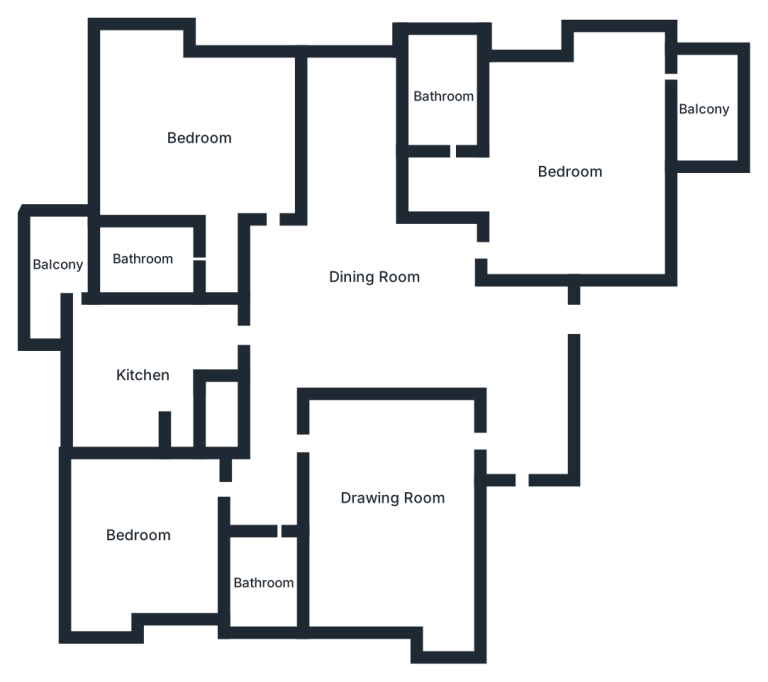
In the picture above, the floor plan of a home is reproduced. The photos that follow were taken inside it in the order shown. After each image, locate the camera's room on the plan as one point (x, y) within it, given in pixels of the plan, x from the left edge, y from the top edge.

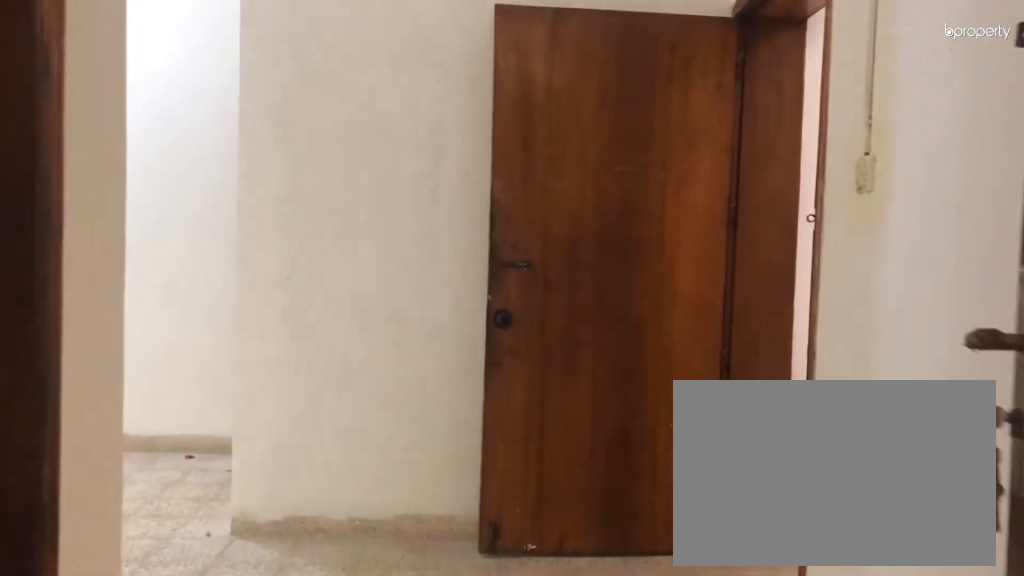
(521, 417)
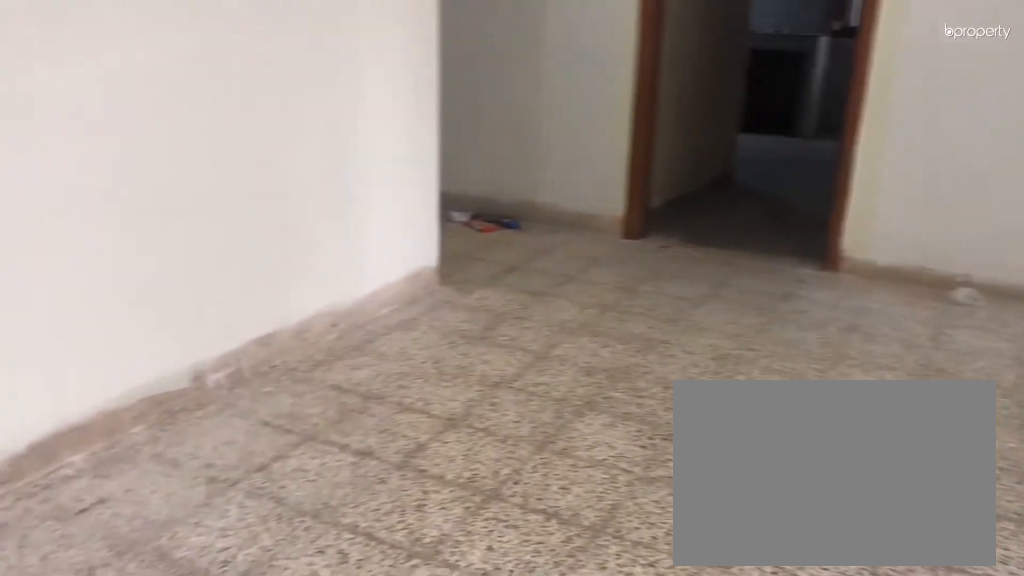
(368, 274)
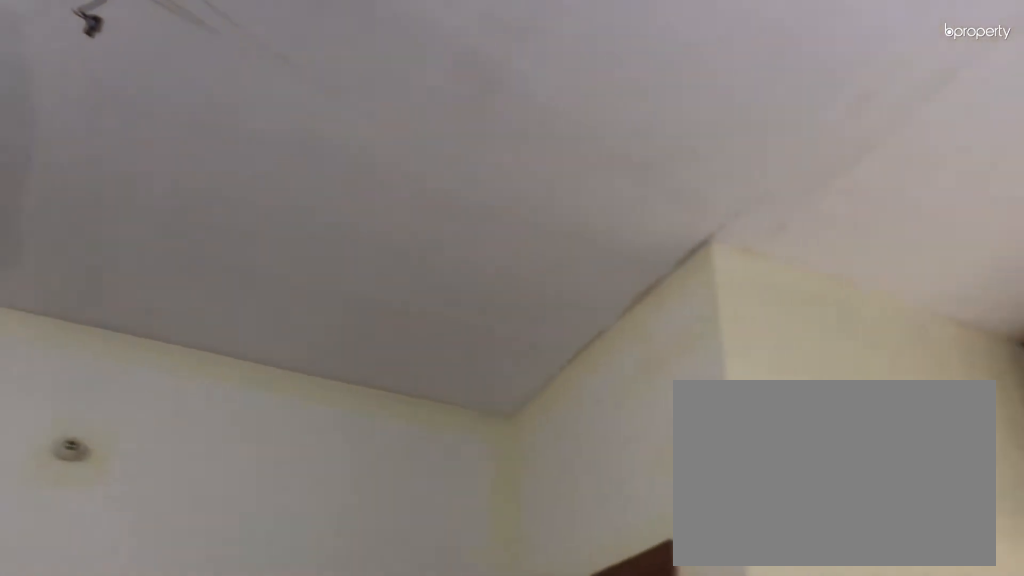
(368, 274)
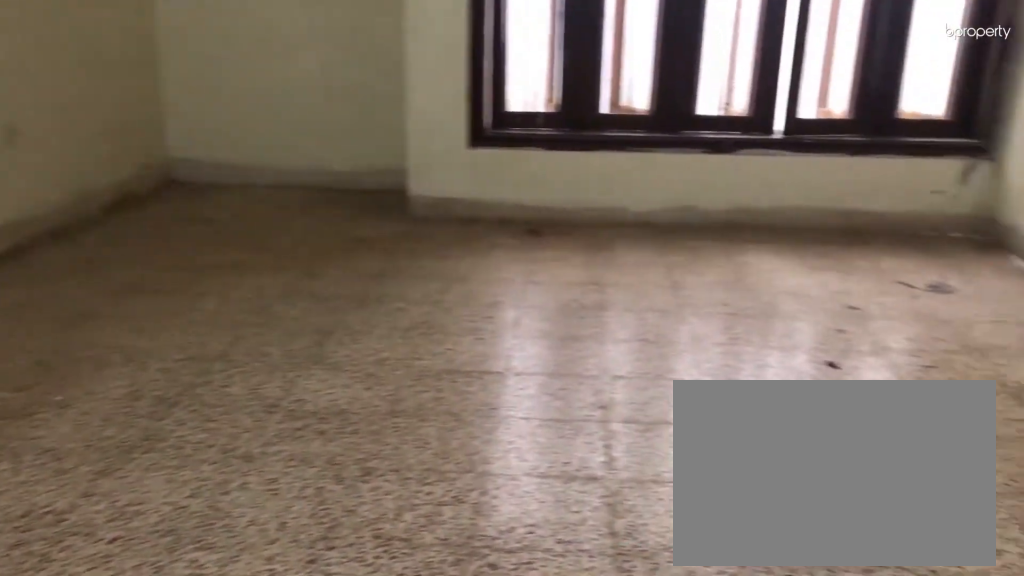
(393, 499)
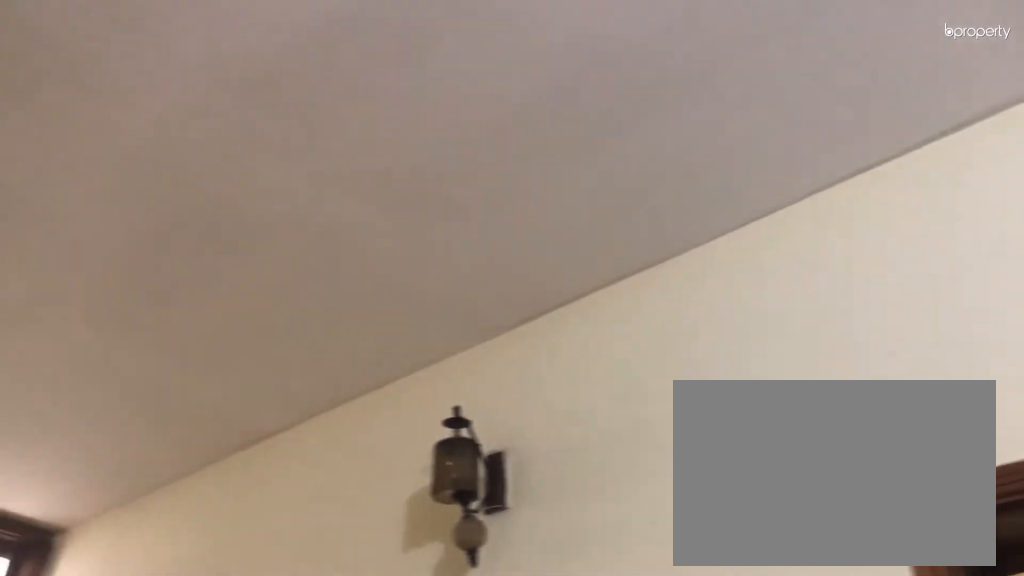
(393, 499)
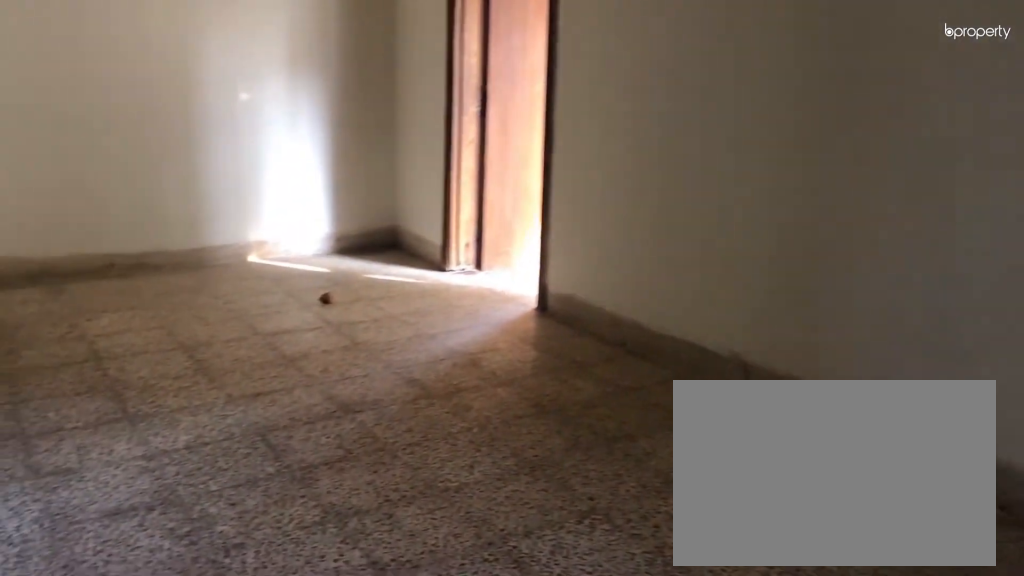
(568, 174)
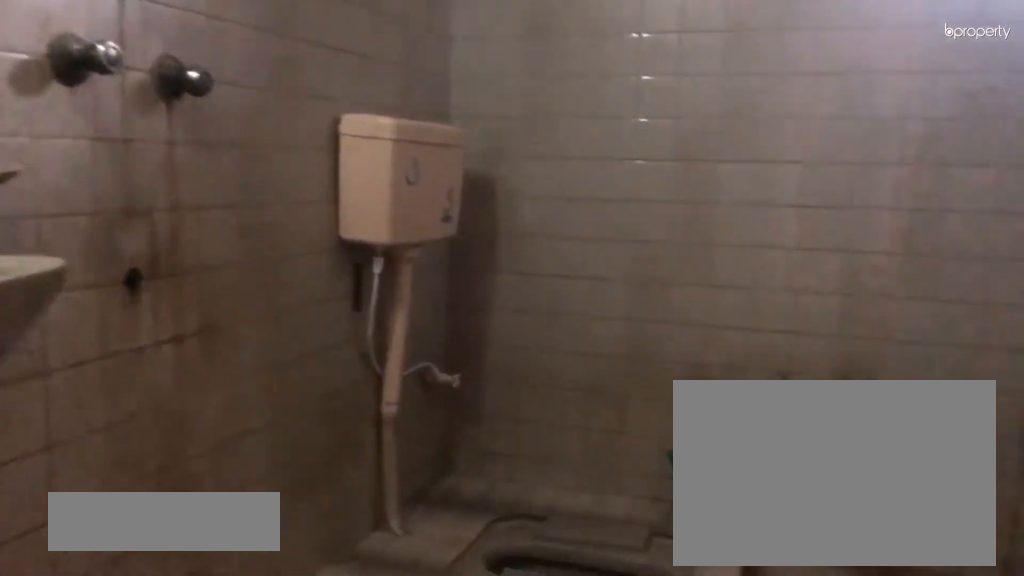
(443, 99)
